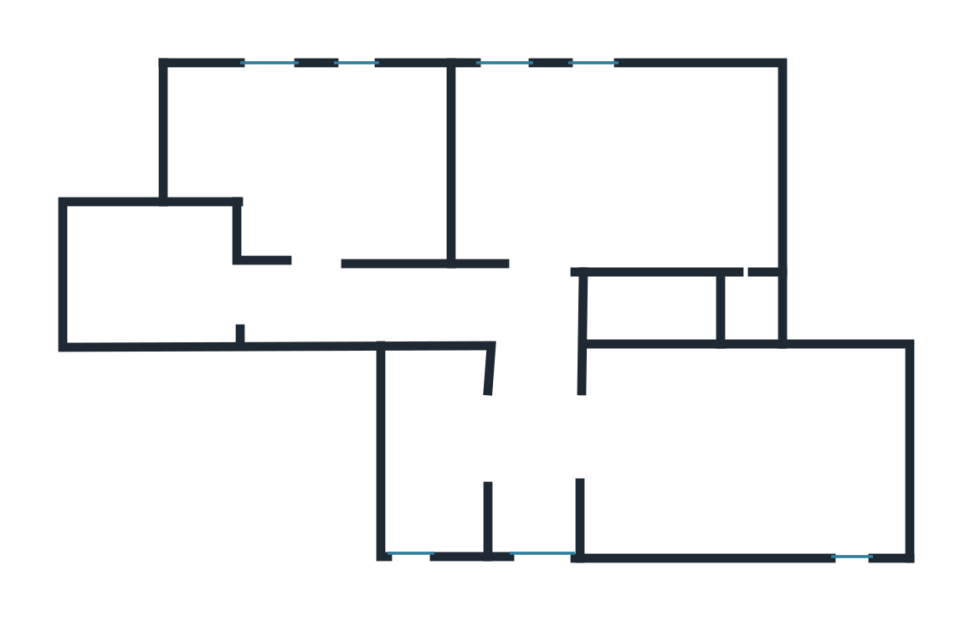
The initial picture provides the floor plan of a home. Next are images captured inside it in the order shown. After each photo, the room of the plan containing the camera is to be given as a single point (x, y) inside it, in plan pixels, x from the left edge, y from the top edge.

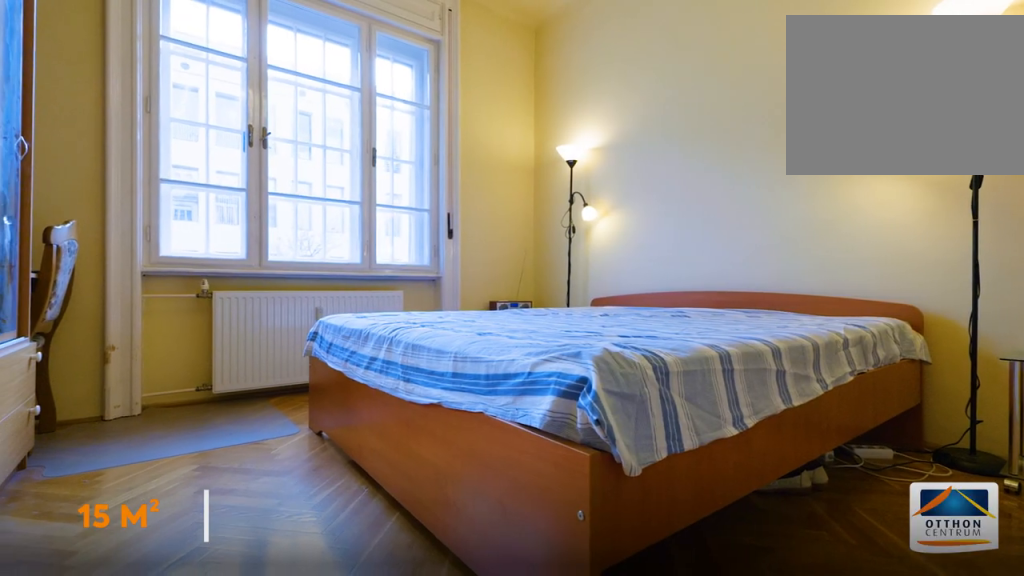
(622, 161)
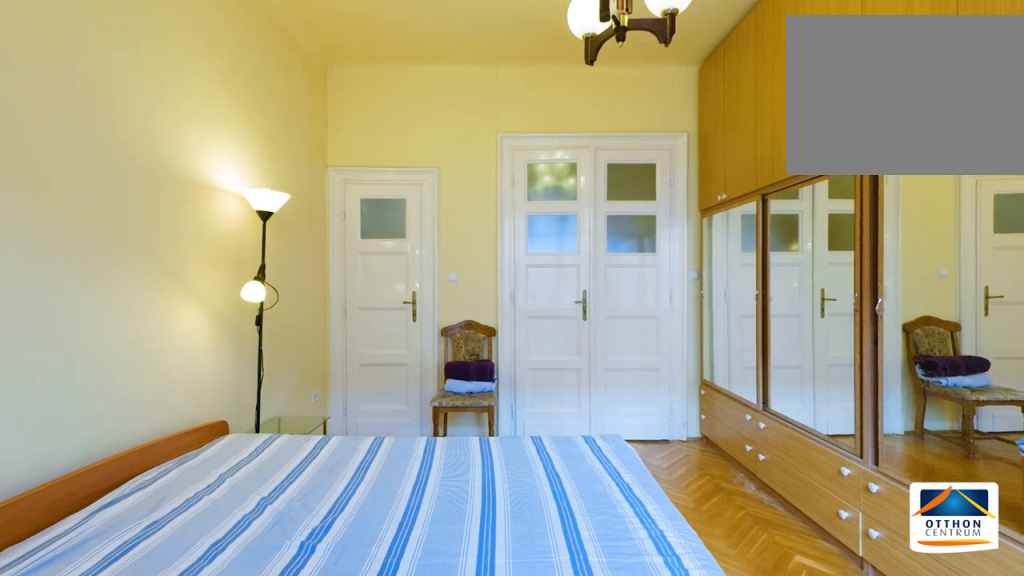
(623, 162)
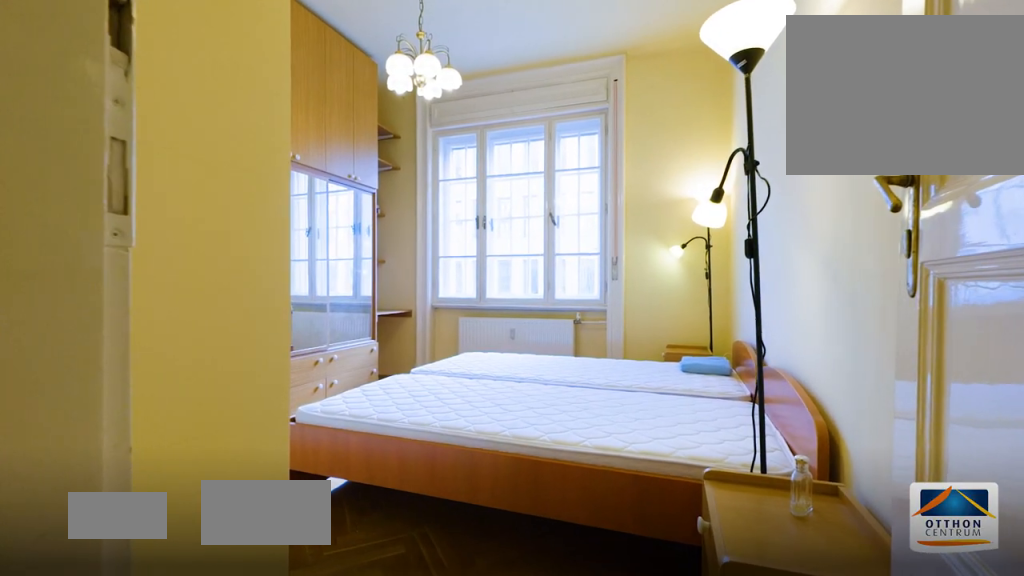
(349, 161)
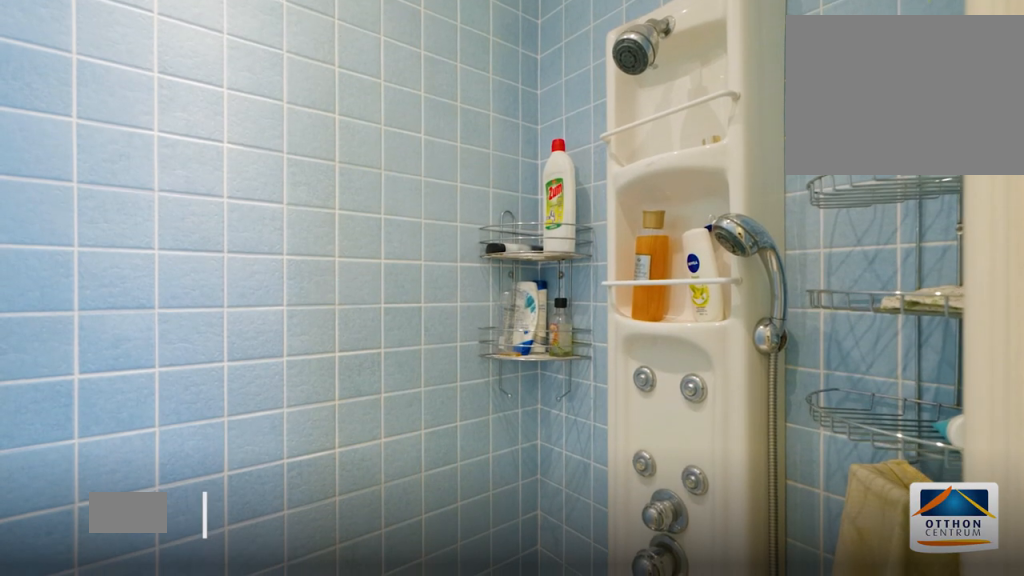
(750, 299)
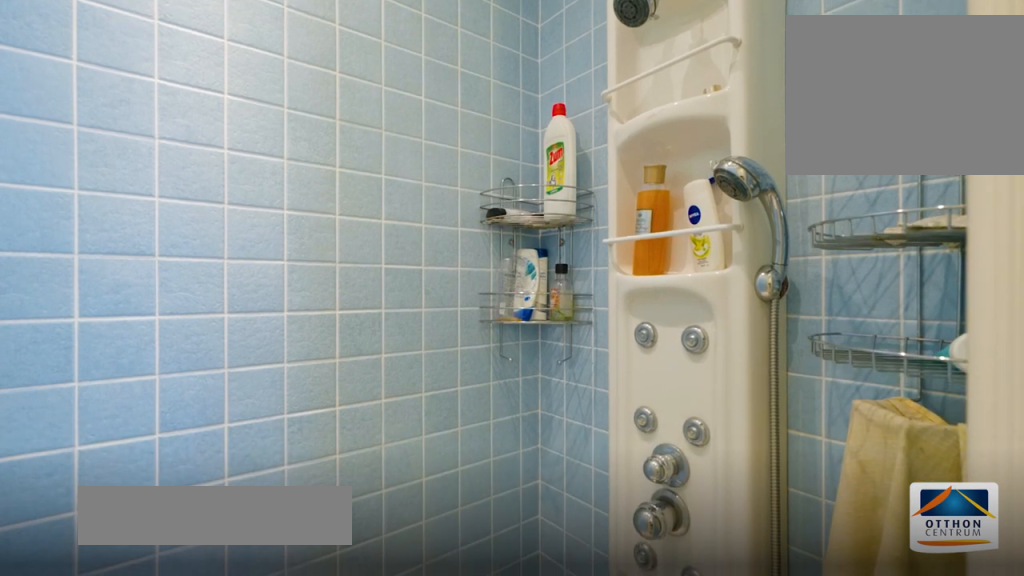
(750, 299)
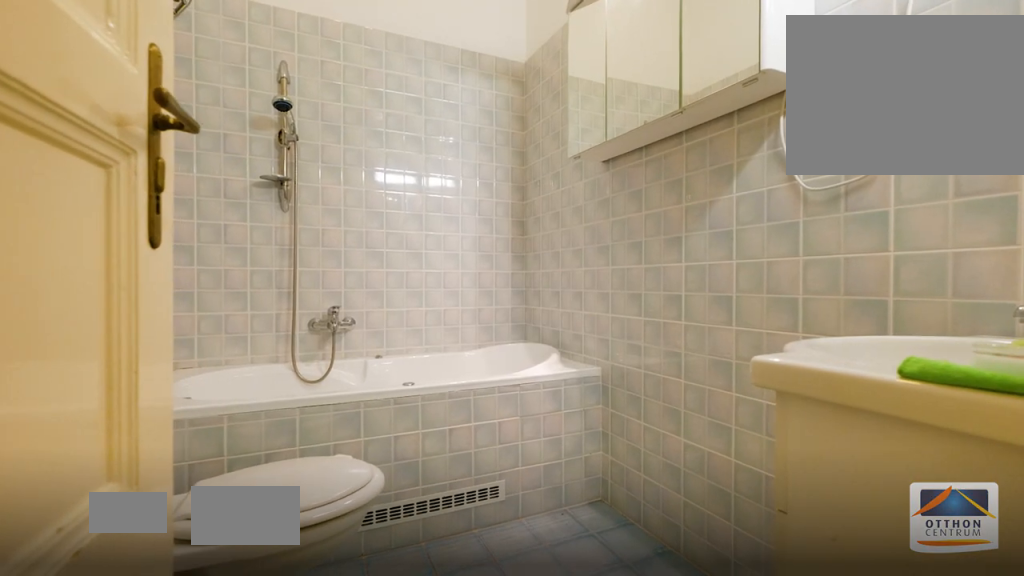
(160, 299)
